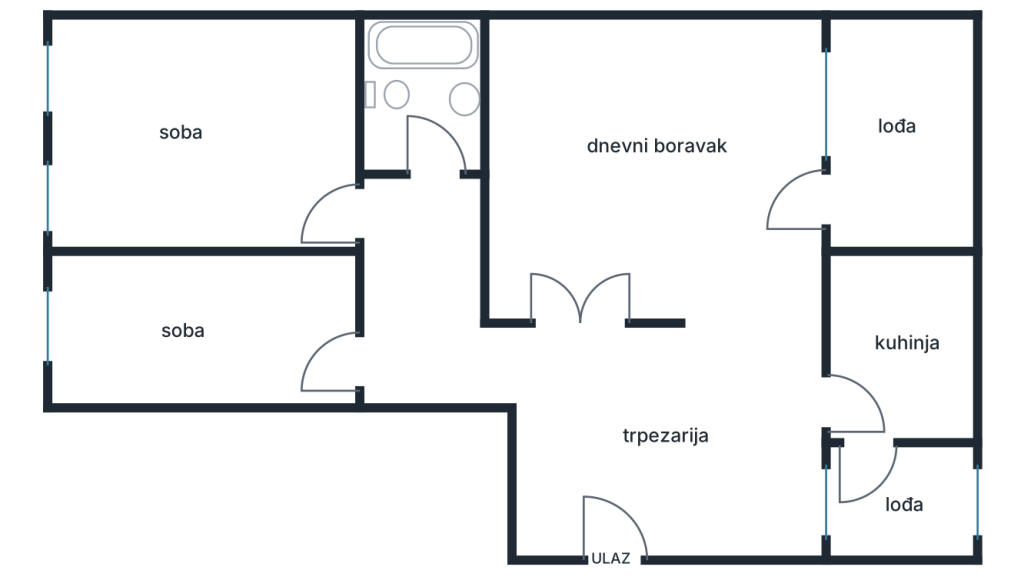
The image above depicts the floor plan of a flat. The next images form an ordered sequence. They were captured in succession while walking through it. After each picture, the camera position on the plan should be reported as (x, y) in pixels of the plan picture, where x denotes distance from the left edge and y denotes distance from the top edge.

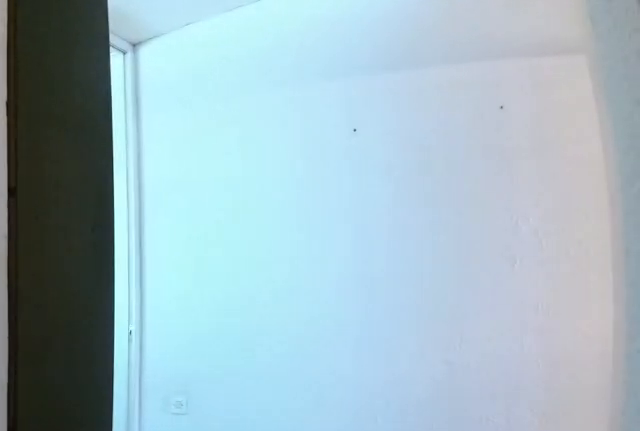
(409, 193)
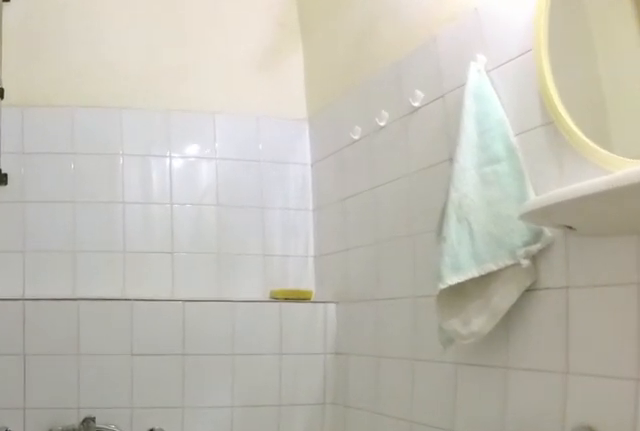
(417, 158)
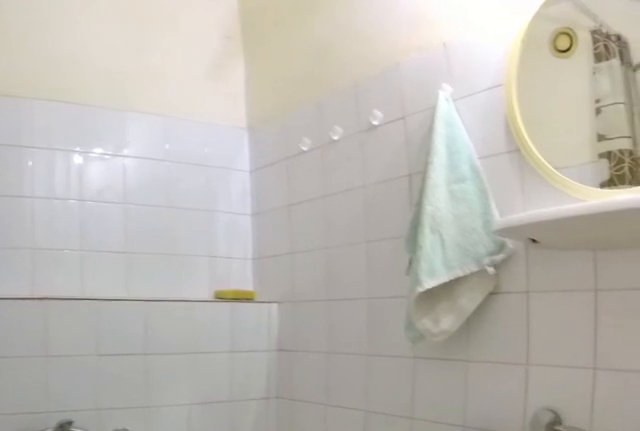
(418, 144)
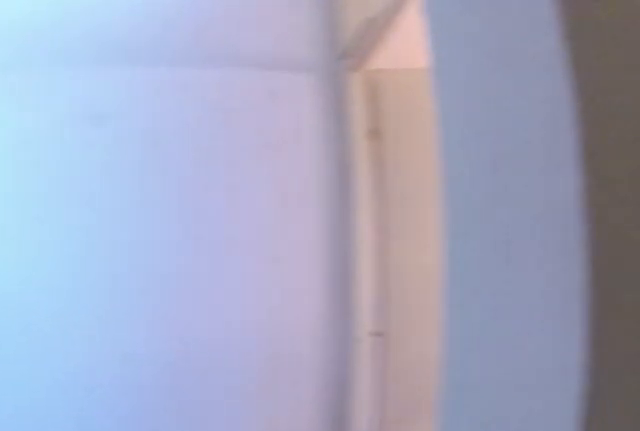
(412, 193)
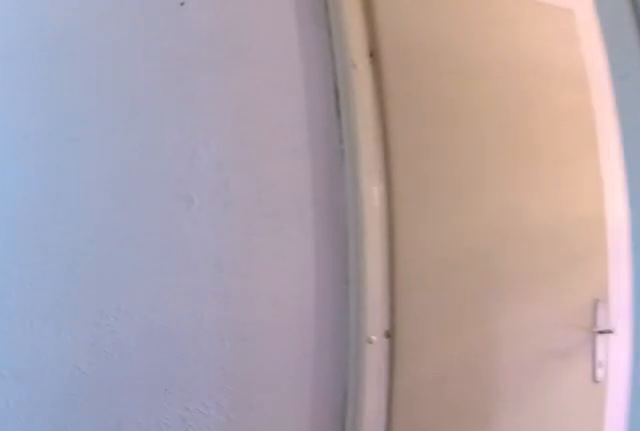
(417, 285)
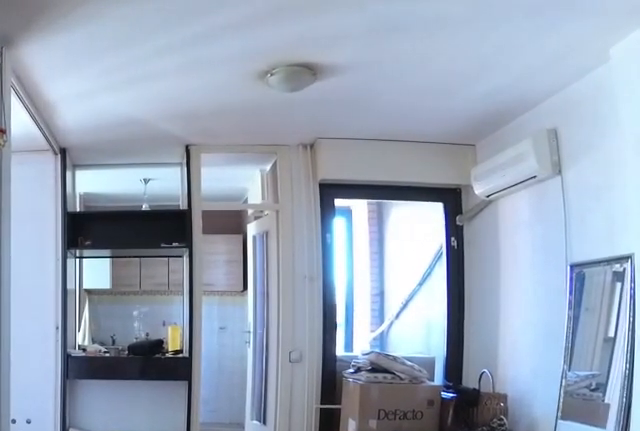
(491, 363)
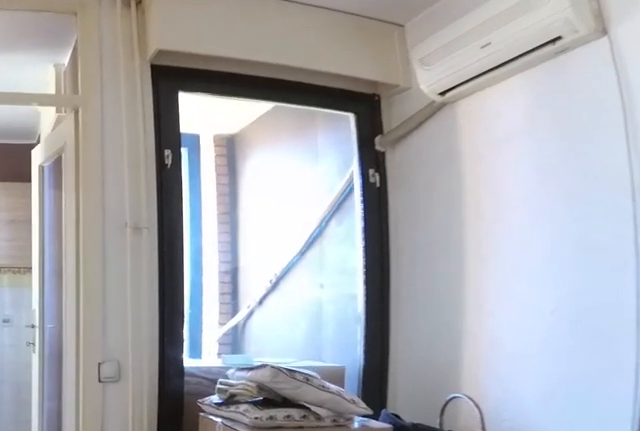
(656, 379)
